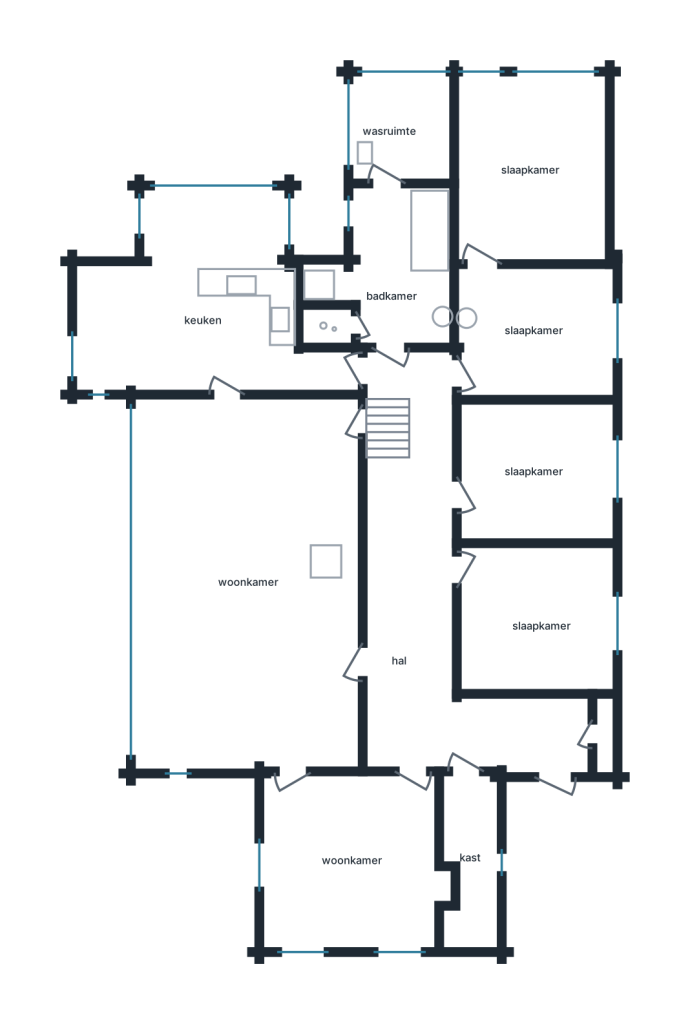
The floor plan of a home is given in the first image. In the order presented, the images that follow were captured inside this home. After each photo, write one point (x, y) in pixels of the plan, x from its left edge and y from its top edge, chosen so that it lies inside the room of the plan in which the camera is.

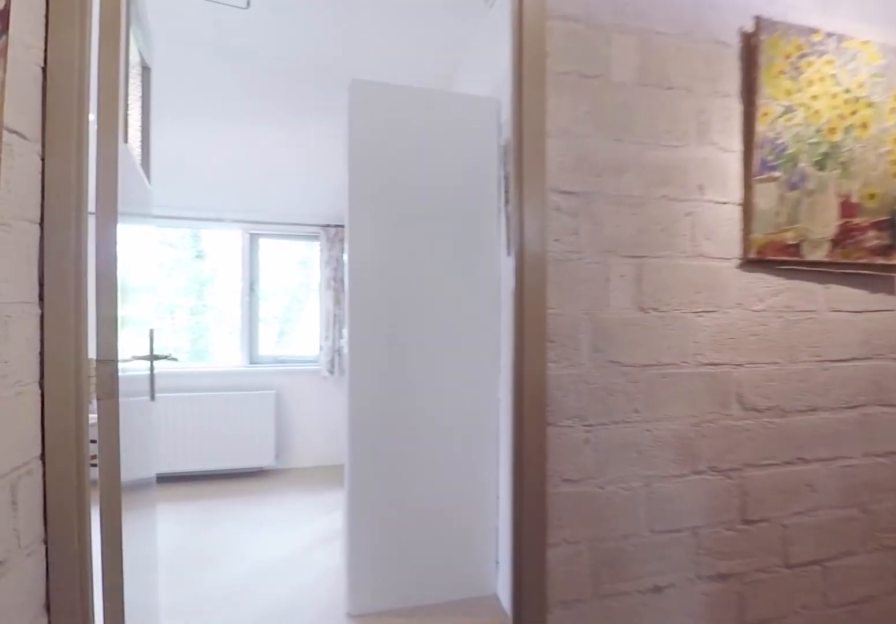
(436, 605)
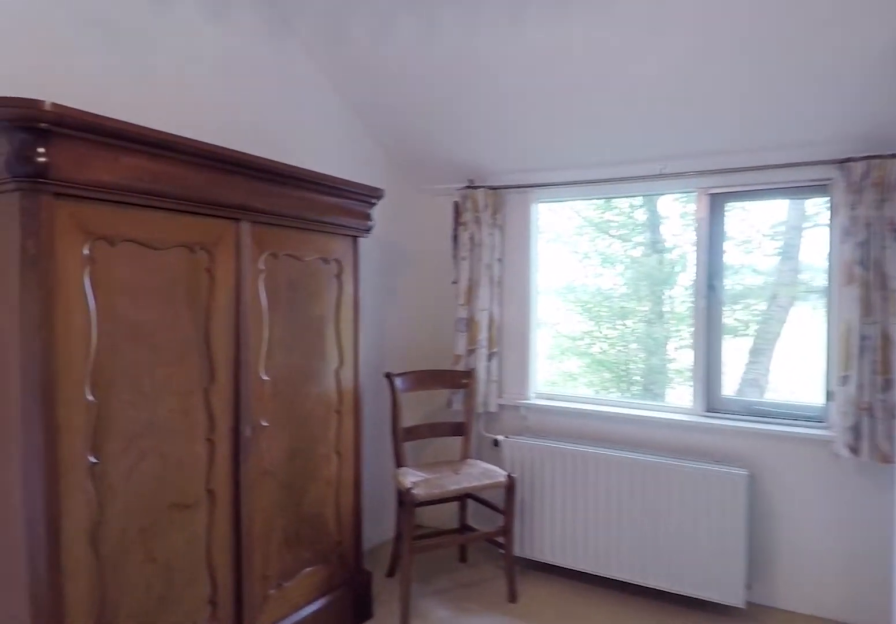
(534, 331)
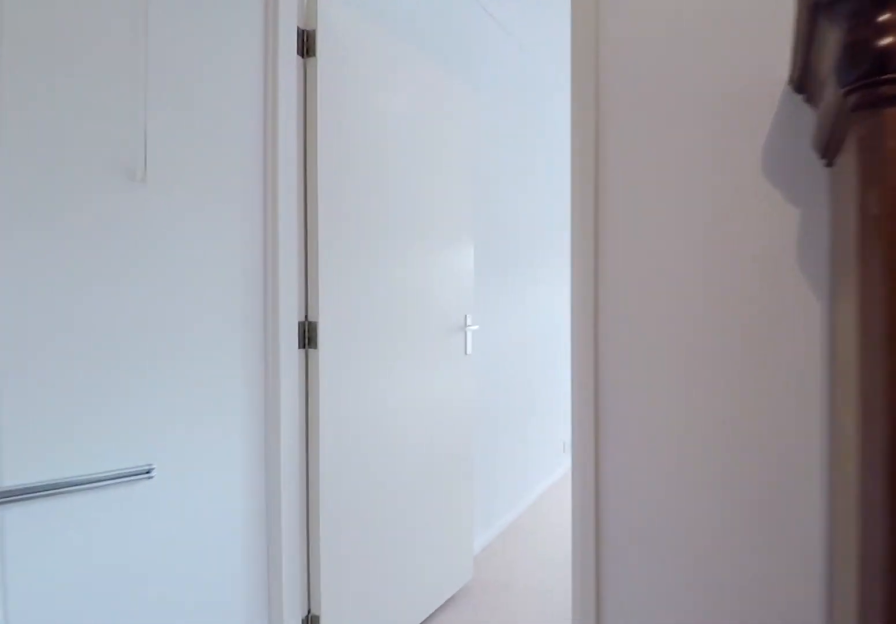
(534, 331)
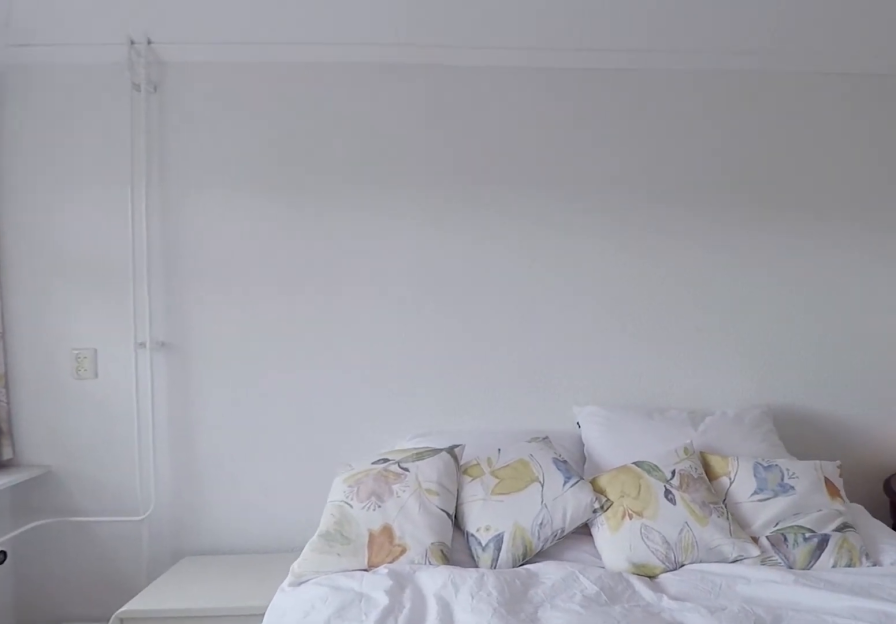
(529, 169)
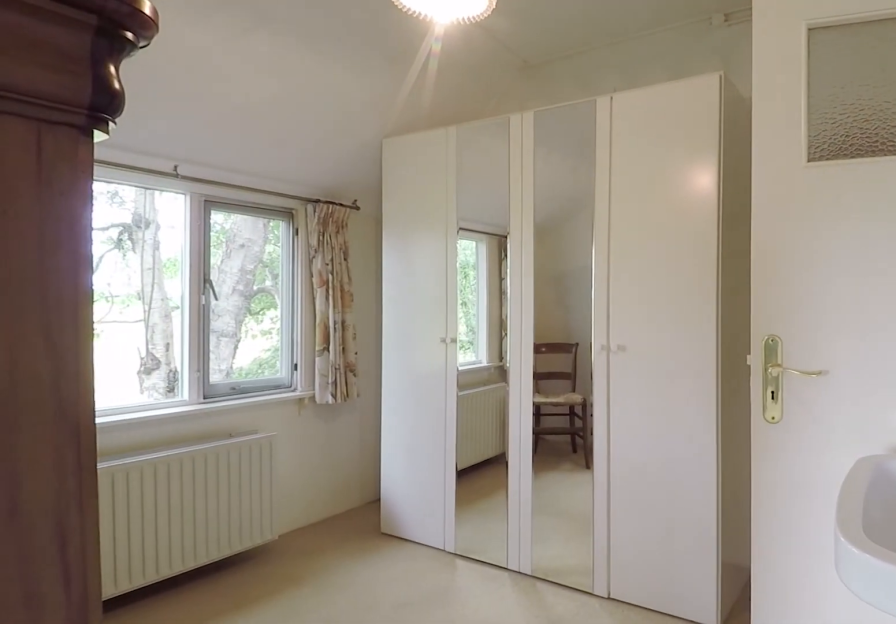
(534, 332)
